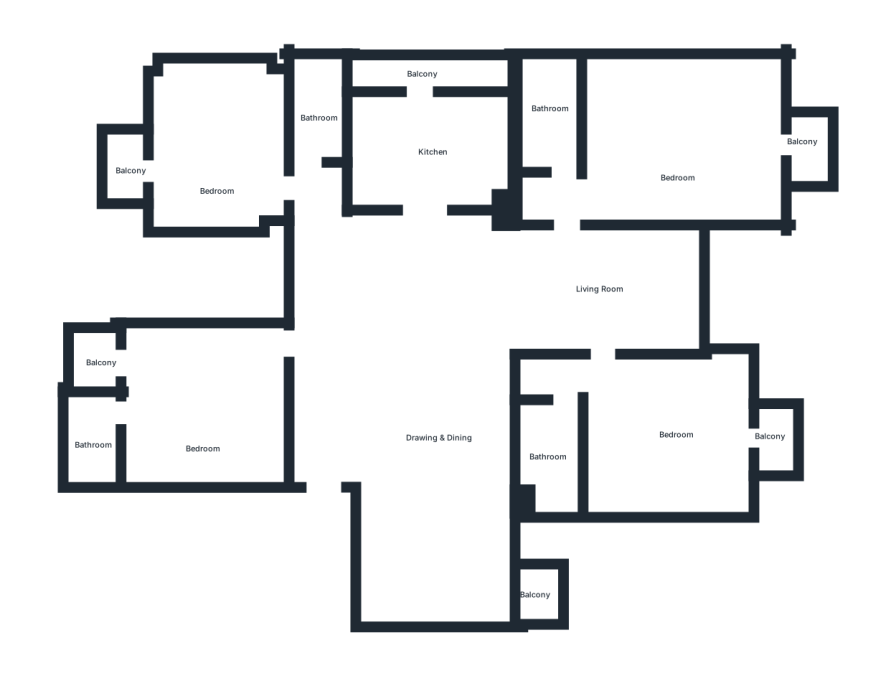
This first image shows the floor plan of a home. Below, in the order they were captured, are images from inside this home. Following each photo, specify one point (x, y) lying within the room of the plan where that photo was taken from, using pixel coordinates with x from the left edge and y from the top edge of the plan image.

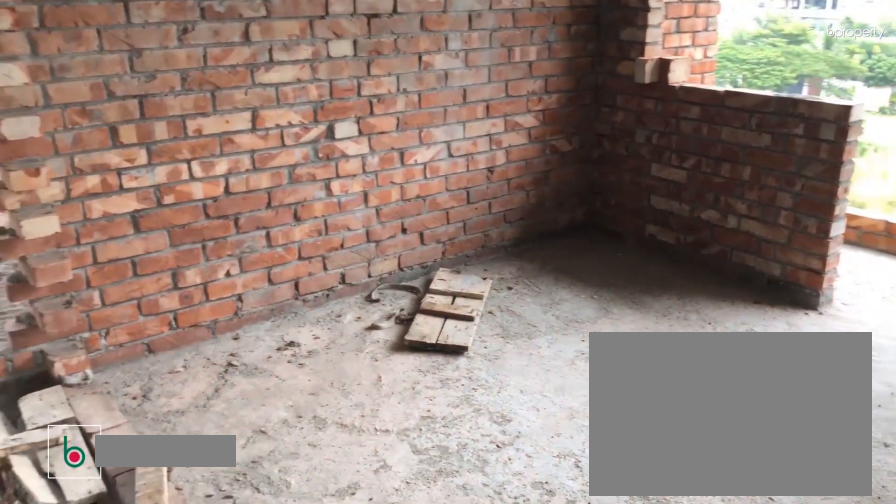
(424, 146)
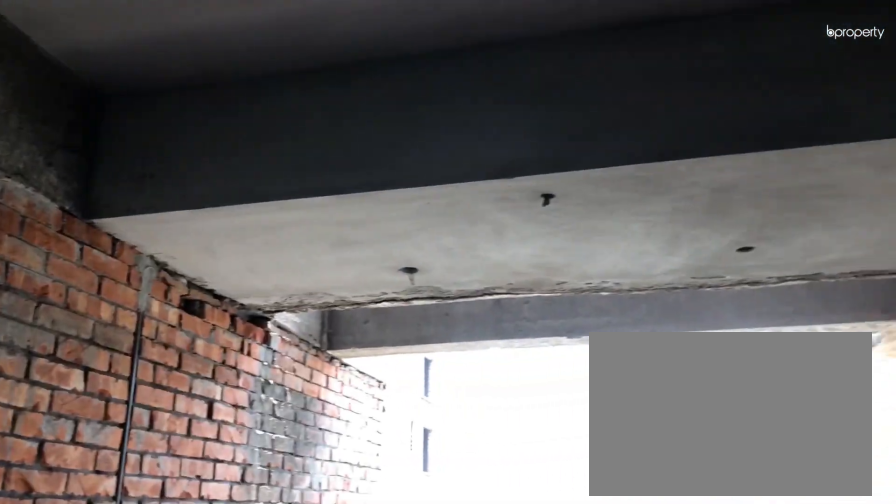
(601, 284)
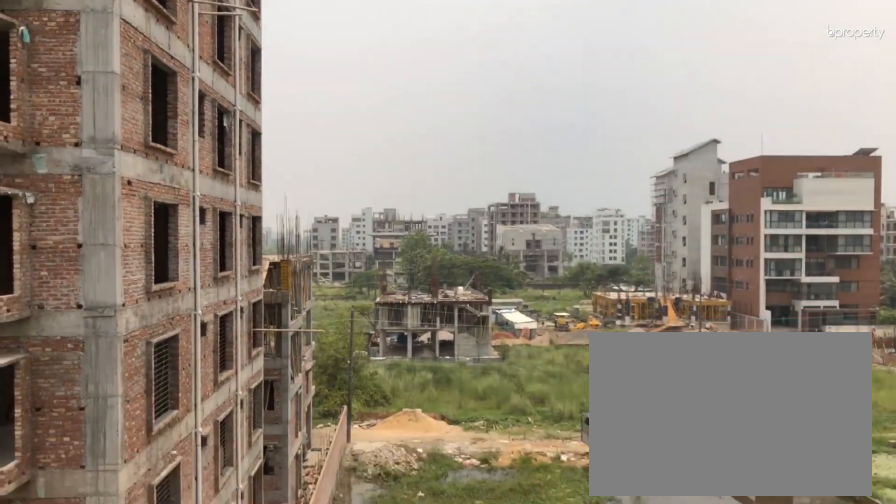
(803, 143)
